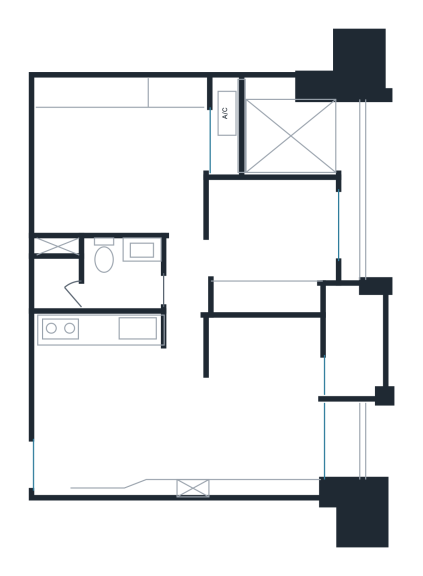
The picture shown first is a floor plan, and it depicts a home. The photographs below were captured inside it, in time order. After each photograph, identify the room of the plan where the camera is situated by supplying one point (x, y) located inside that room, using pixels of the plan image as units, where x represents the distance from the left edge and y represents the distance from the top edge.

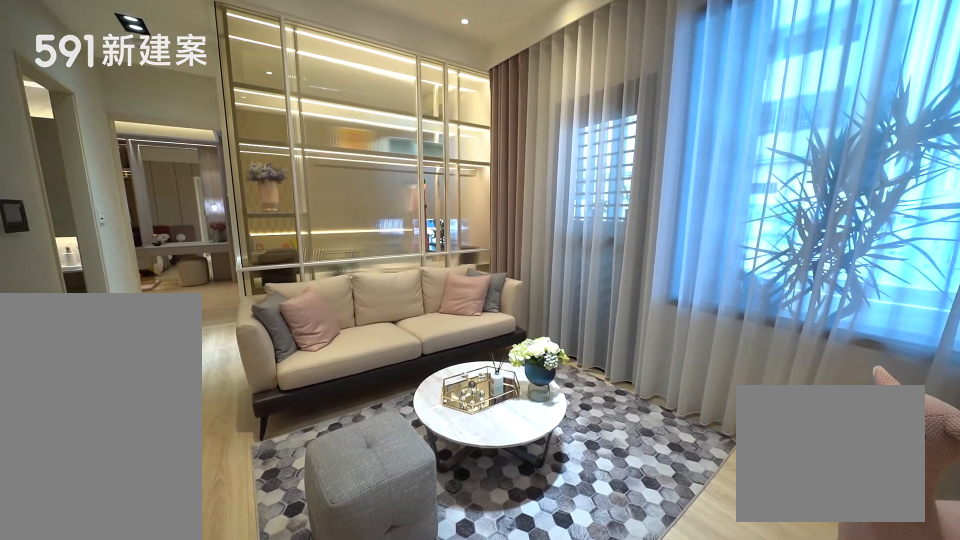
(245, 406)
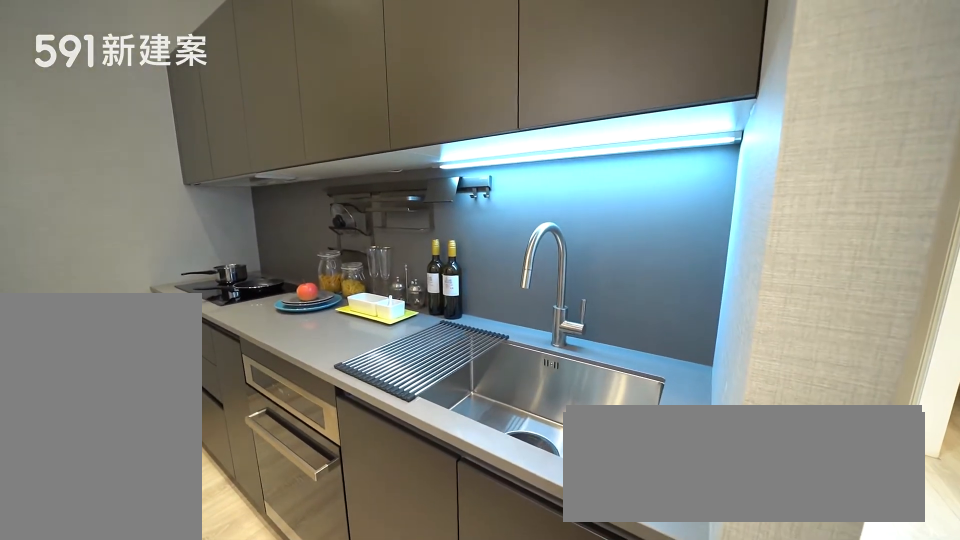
(93, 336)
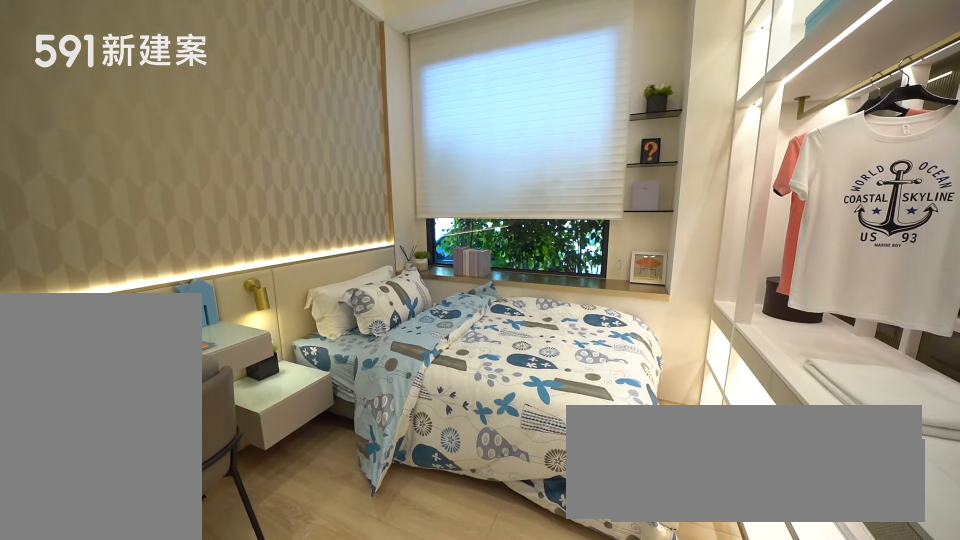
(275, 244)
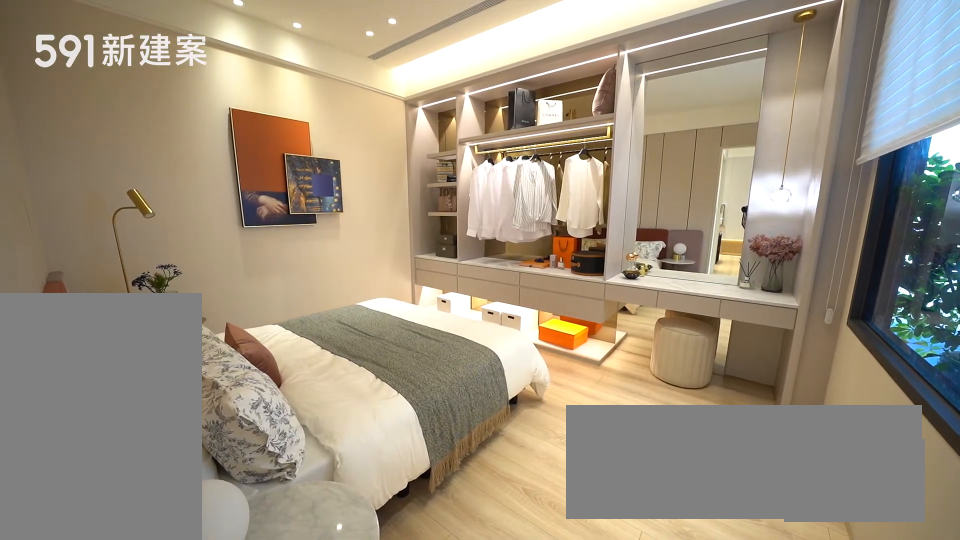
(119, 153)
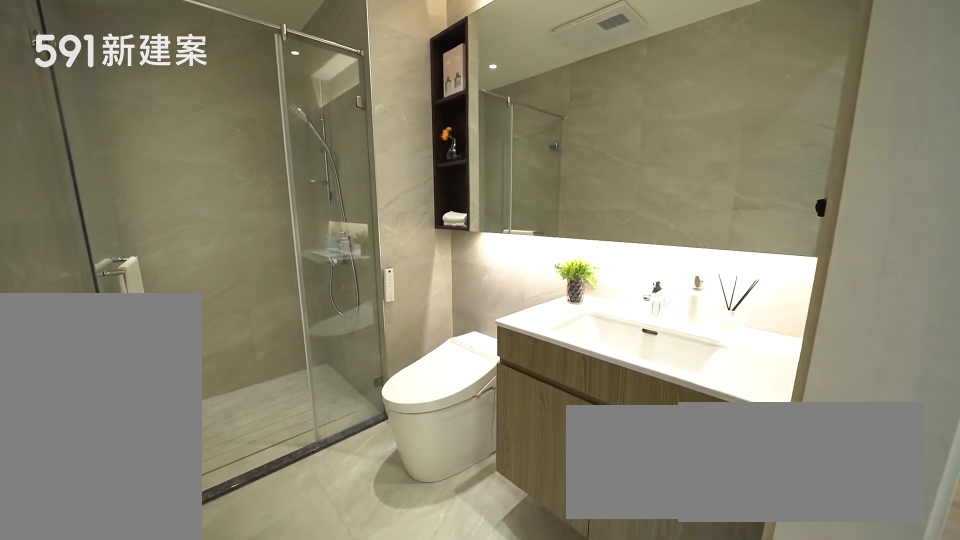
(94, 274)
